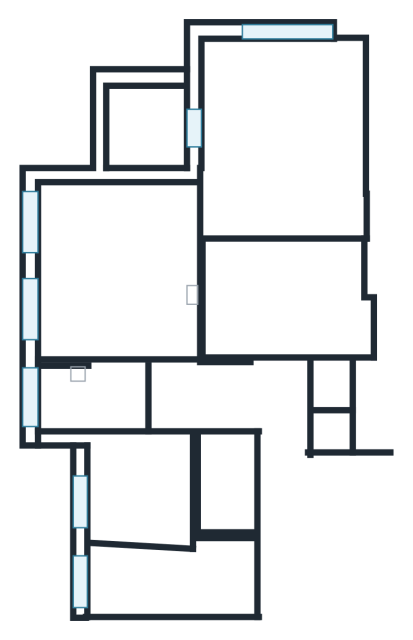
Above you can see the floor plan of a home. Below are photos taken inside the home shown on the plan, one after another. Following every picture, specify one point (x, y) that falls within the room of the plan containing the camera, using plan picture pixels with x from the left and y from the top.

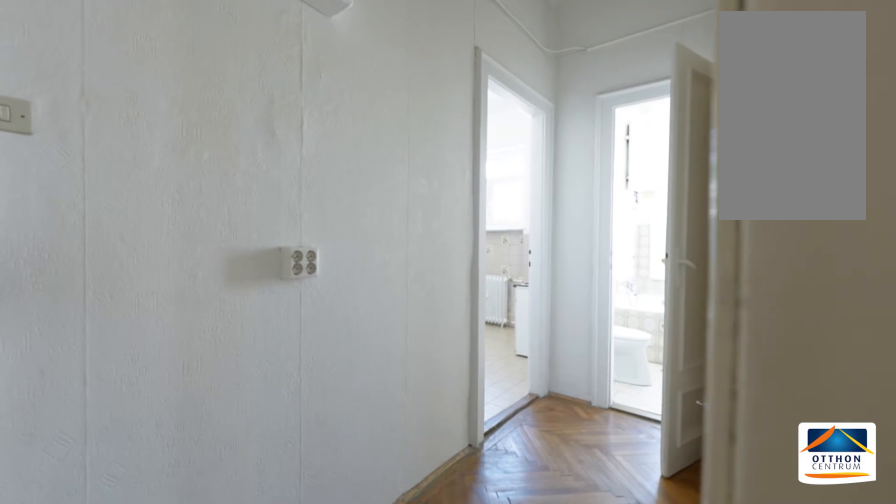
(267, 397)
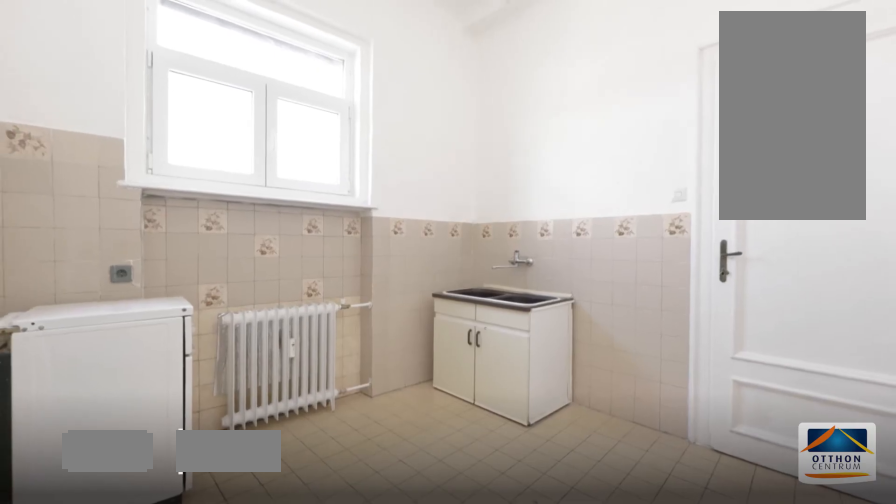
(157, 493)
